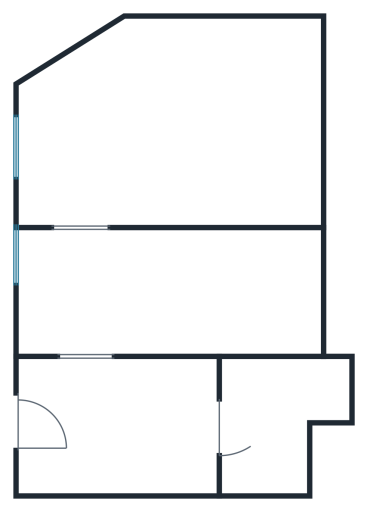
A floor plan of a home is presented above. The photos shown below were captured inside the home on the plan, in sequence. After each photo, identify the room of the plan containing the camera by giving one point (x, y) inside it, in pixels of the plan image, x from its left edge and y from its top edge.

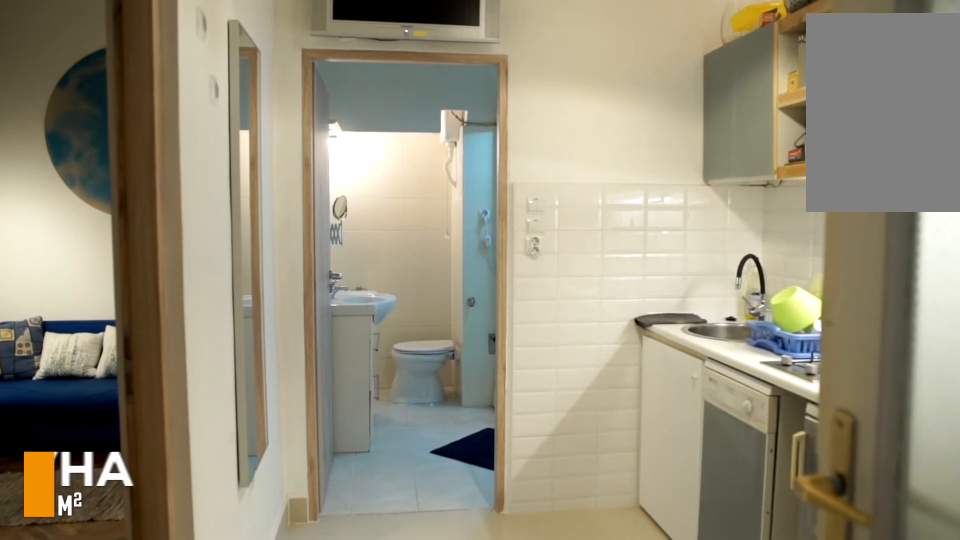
(105, 421)
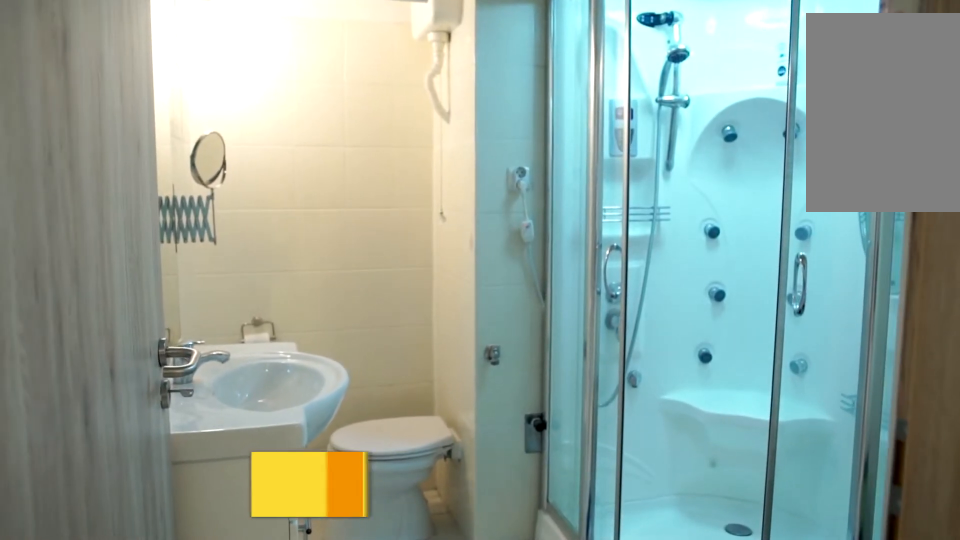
(270, 426)
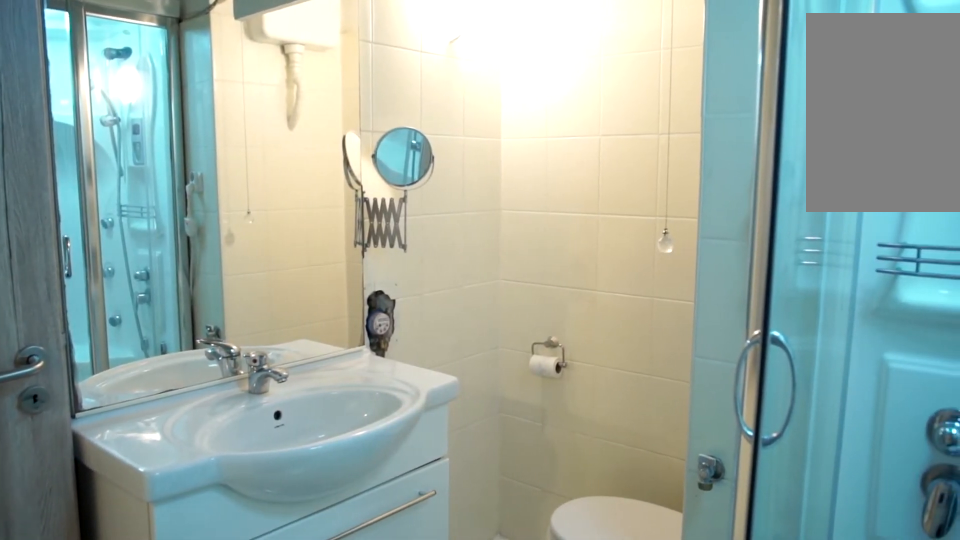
(270, 426)
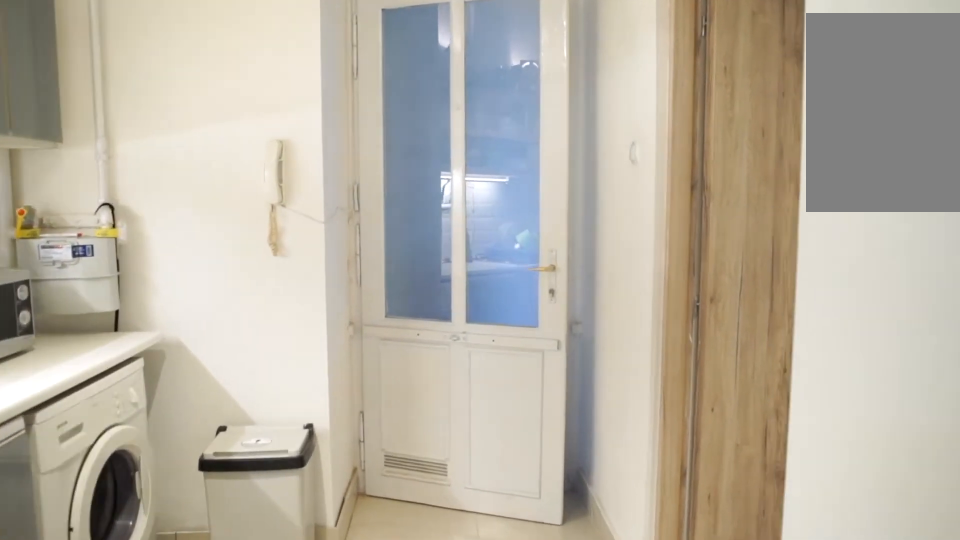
(135, 424)
